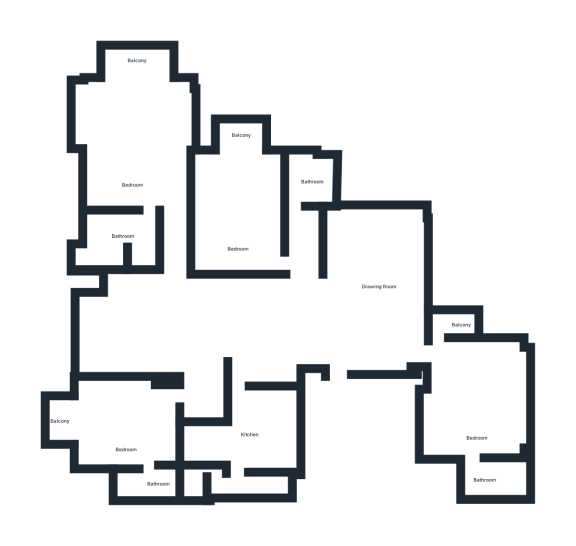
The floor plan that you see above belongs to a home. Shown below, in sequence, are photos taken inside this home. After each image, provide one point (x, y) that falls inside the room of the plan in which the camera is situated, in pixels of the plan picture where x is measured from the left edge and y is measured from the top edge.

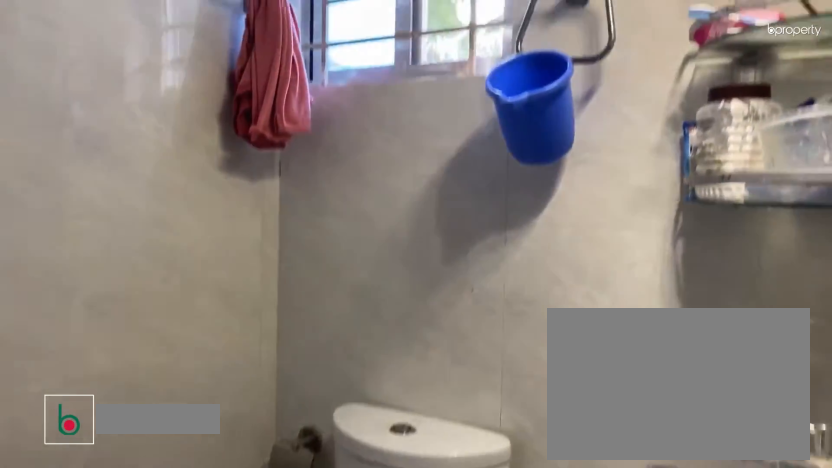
(312, 174)
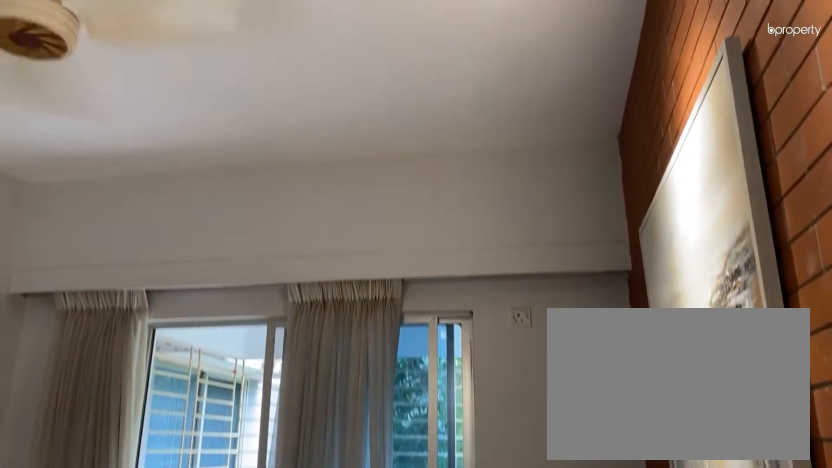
(237, 209)
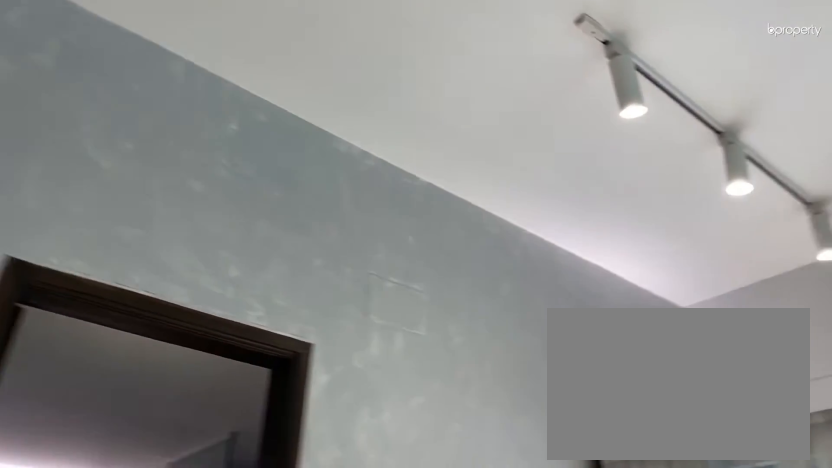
(134, 169)
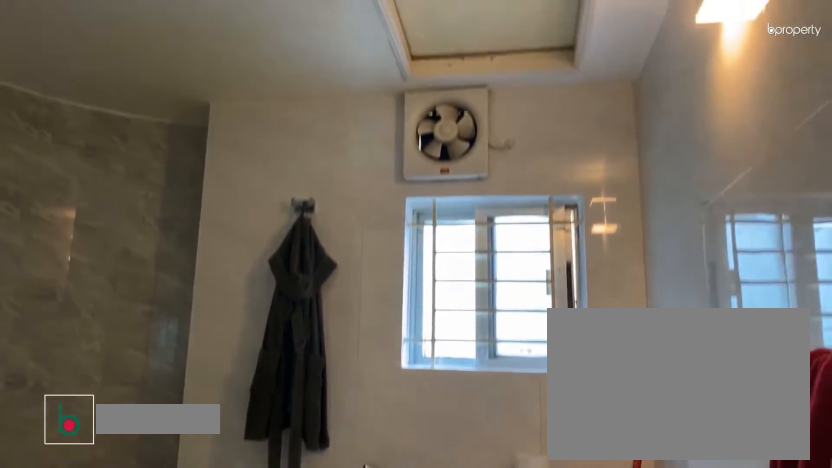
(121, 237)
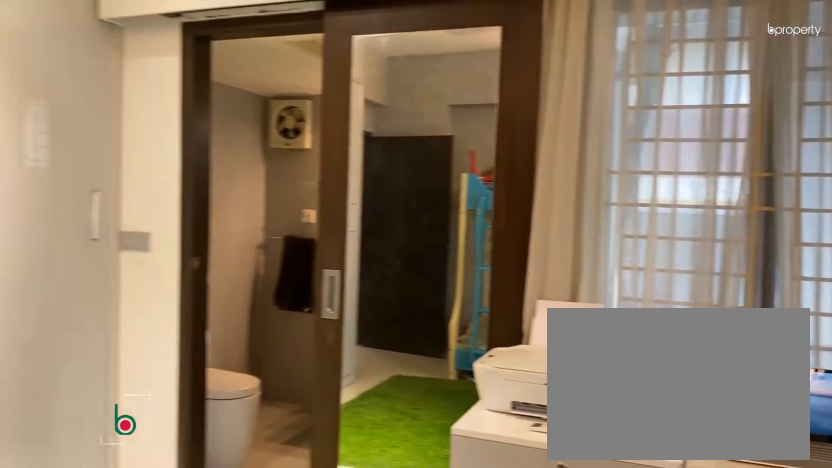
(127, 429)
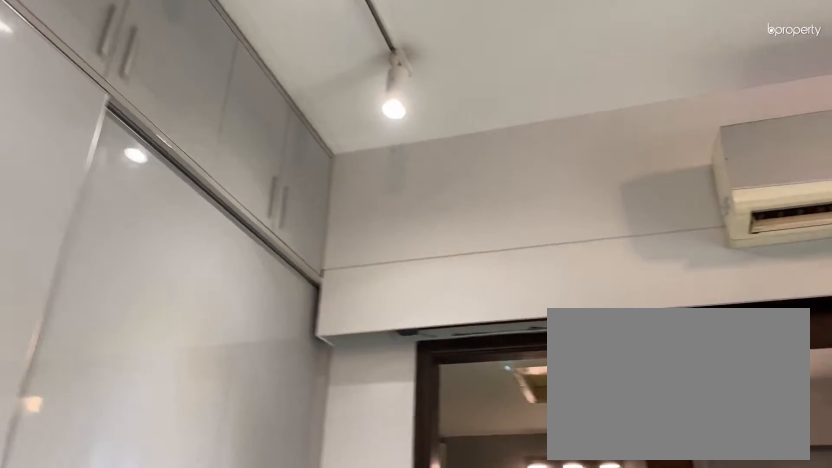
(127, 429)
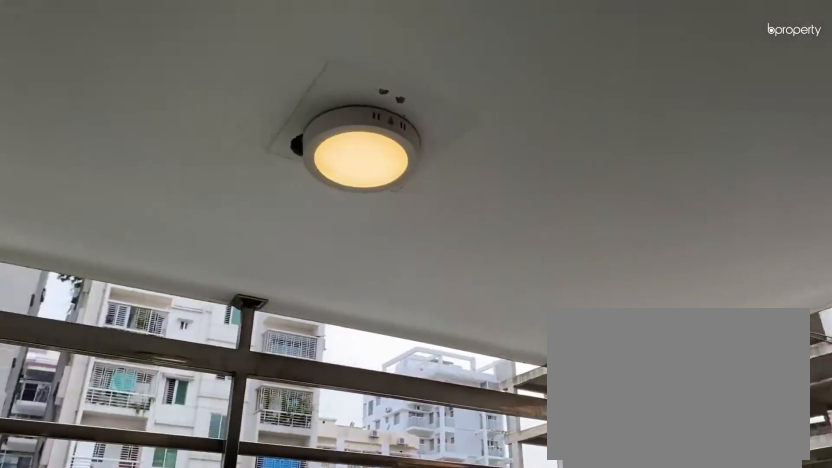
(54, 421)
